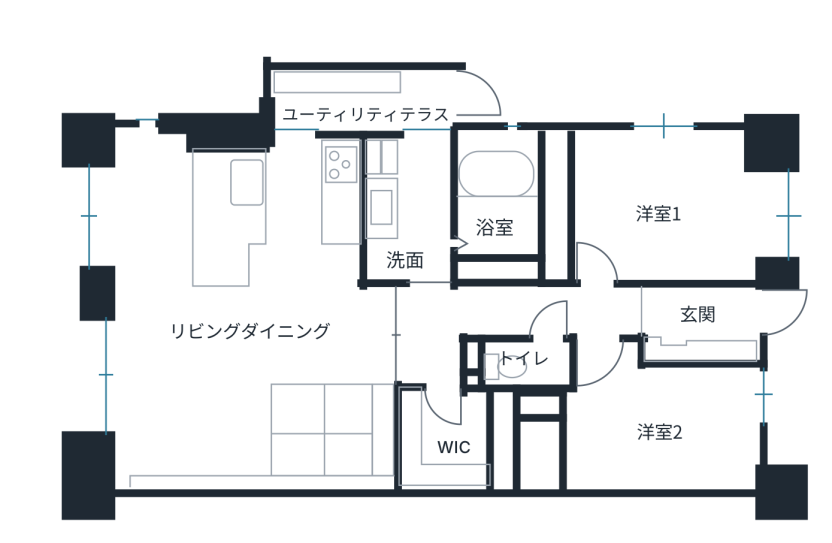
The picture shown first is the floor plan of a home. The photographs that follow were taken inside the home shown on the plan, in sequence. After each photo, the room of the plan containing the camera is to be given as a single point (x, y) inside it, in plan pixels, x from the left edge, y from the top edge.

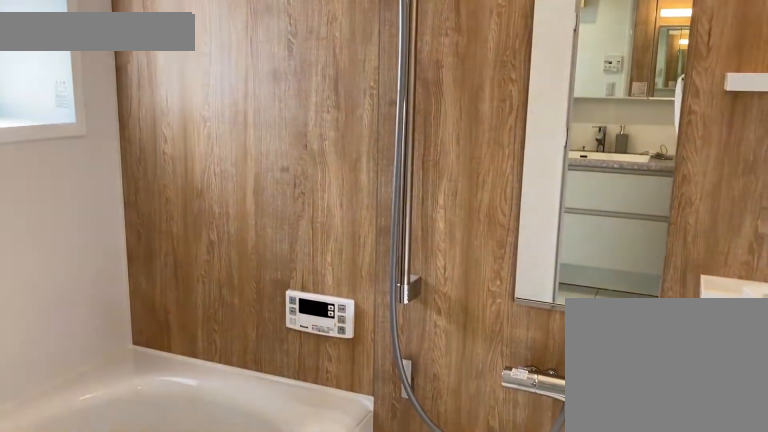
(497, 201)
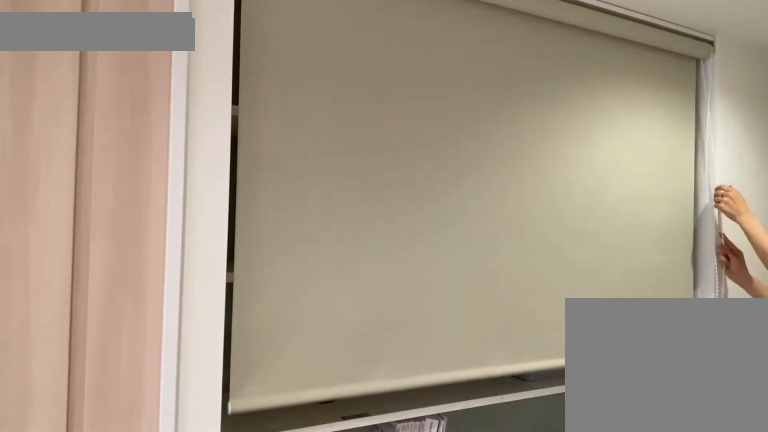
(517, 309)
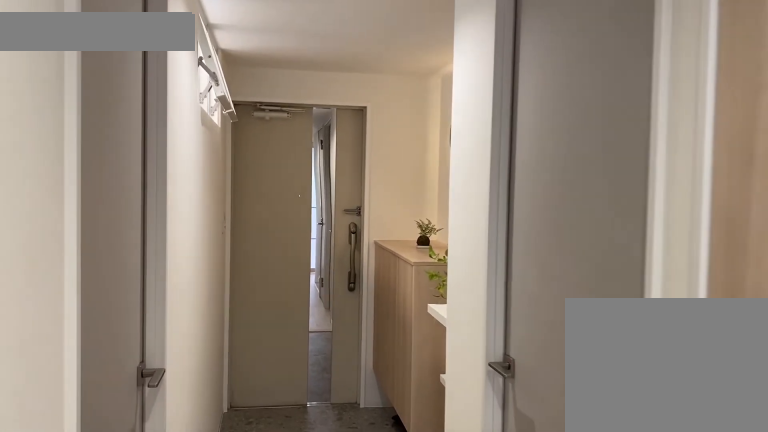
(517, 308)
